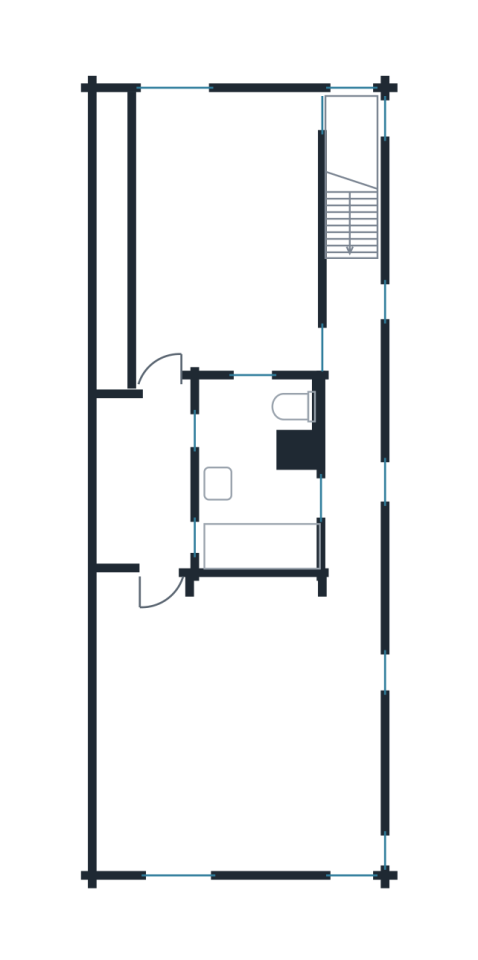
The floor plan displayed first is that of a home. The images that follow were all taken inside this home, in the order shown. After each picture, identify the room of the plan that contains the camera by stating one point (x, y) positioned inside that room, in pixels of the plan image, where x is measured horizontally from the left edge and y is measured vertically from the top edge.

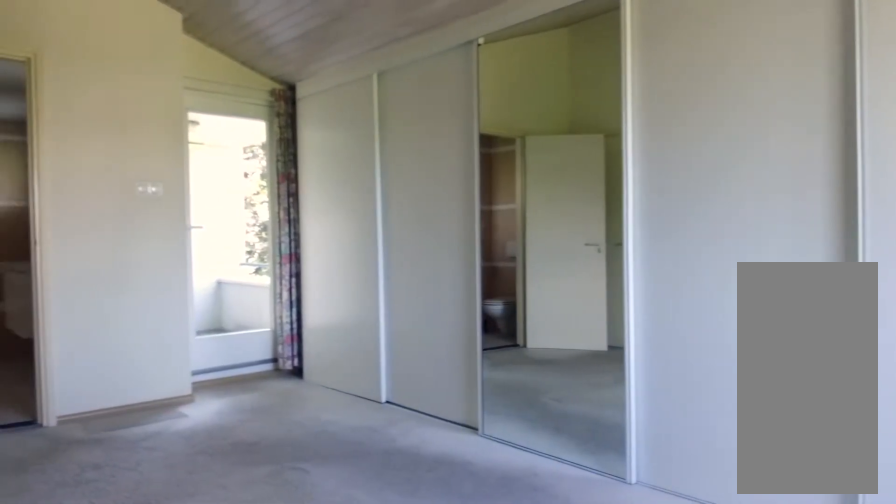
(208, 238)
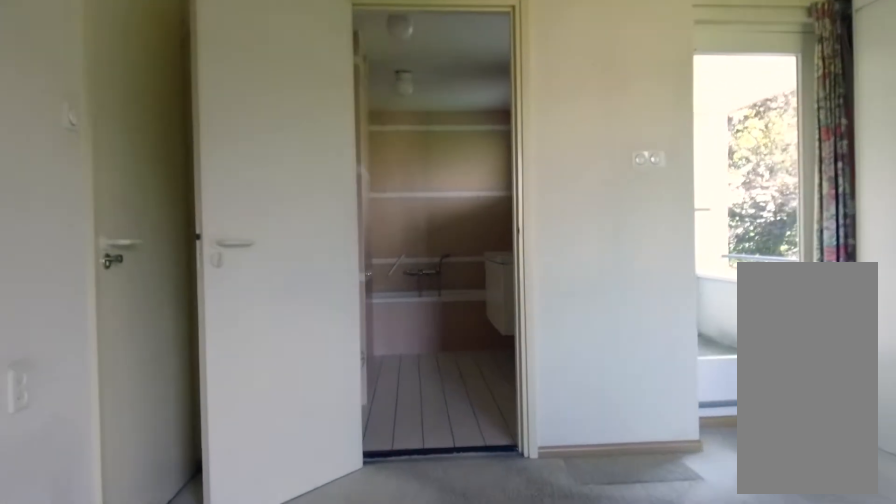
(208, 238)
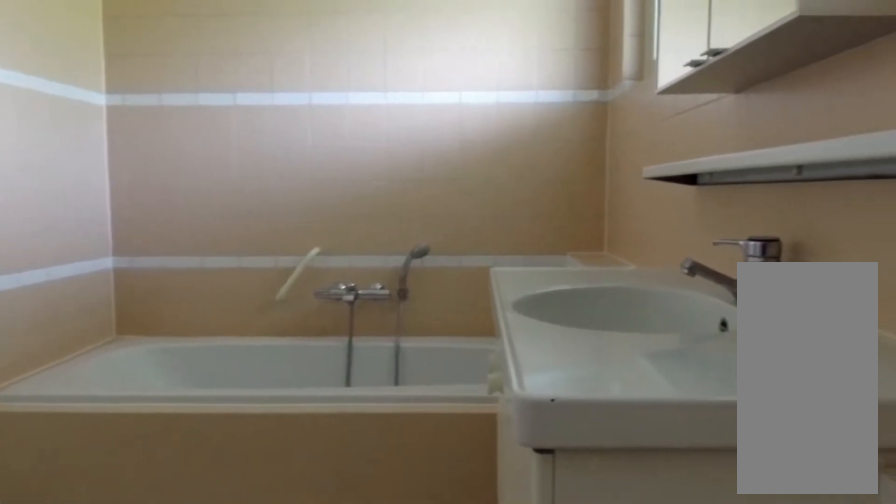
(257, 455)
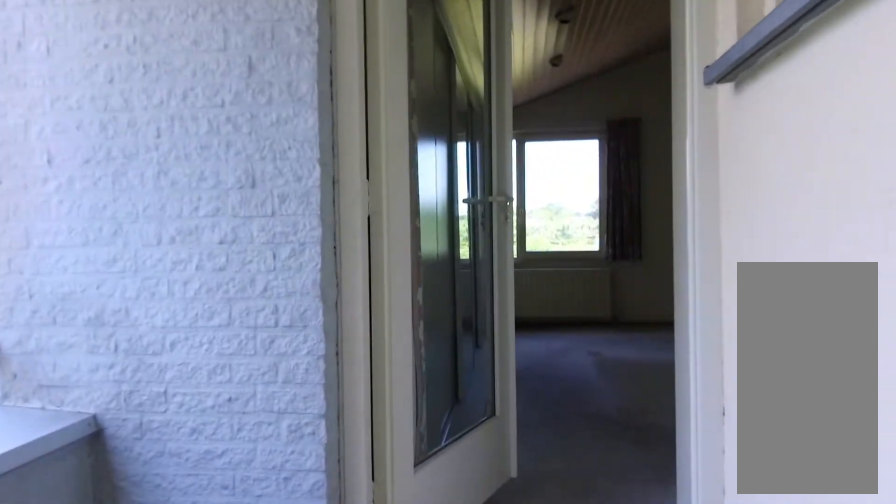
(143, 483)
